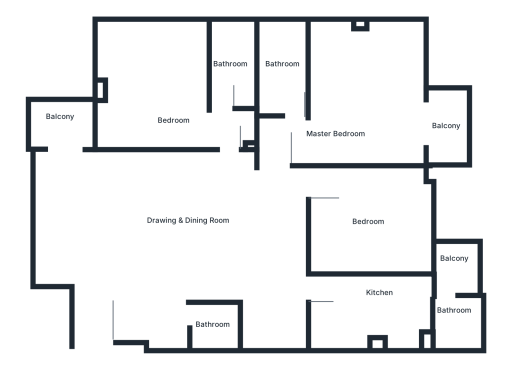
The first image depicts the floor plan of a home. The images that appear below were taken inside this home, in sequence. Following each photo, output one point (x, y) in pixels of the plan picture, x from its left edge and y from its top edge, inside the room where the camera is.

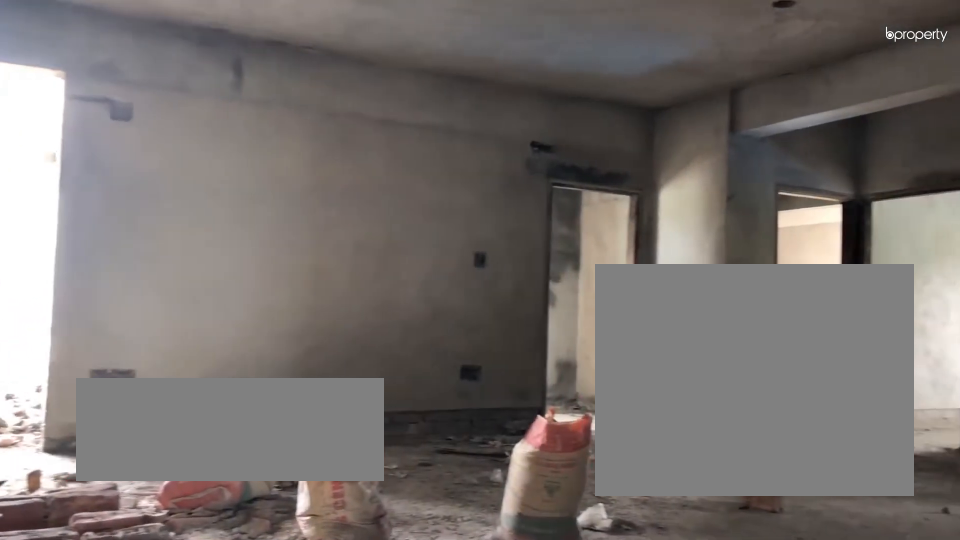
(186, 225)
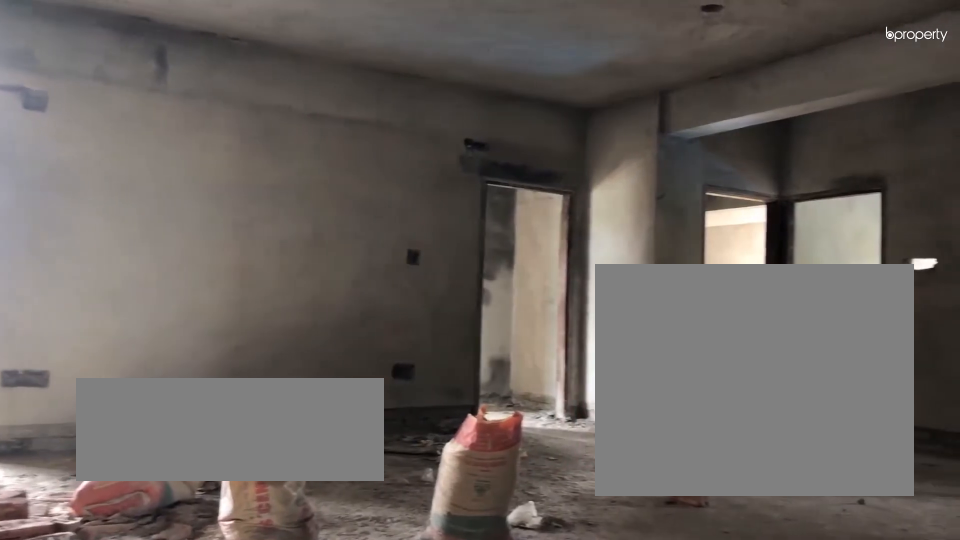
(186, 225)
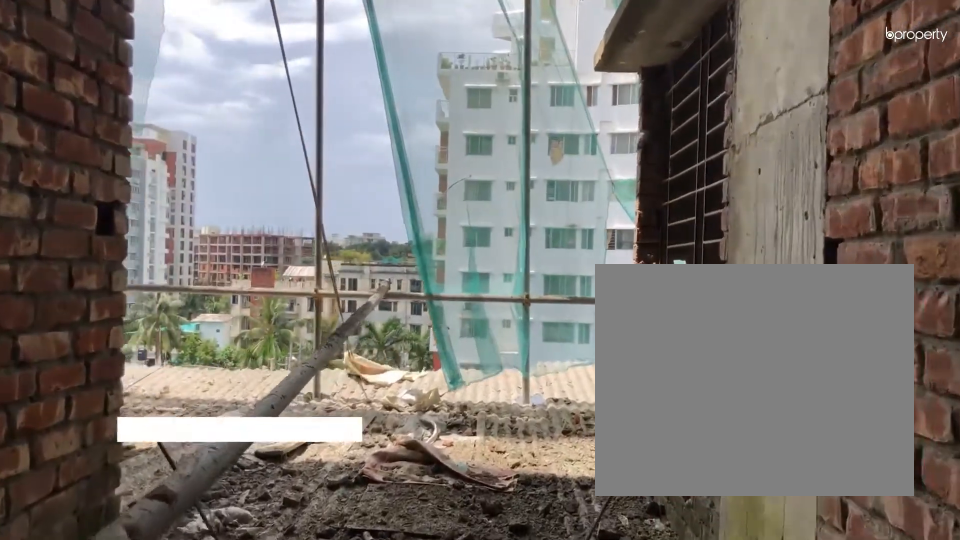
(64, 122)
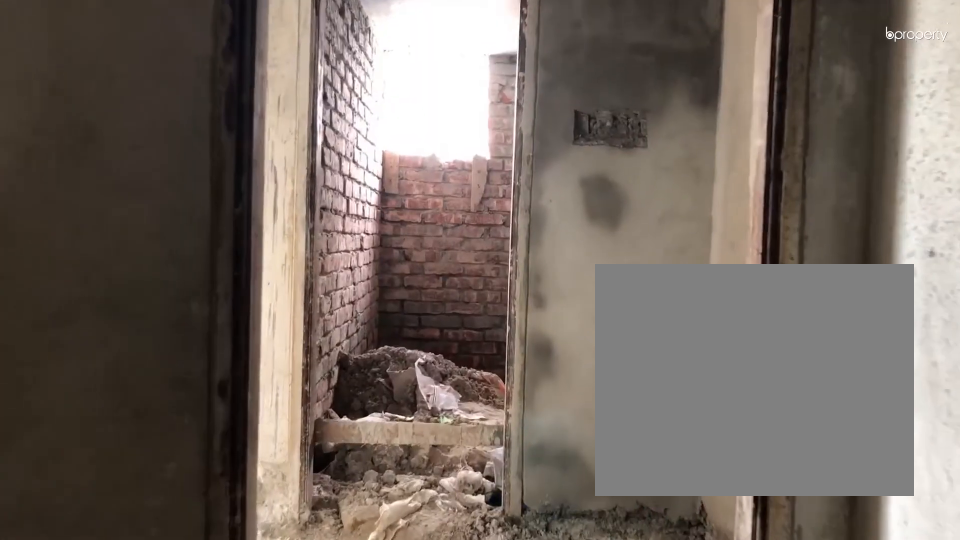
(231, 135)
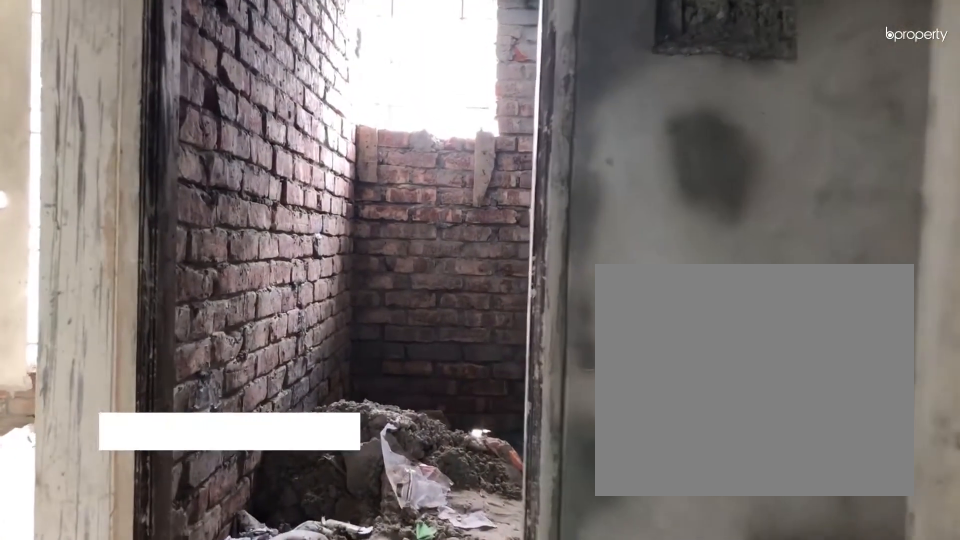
(231, 135)
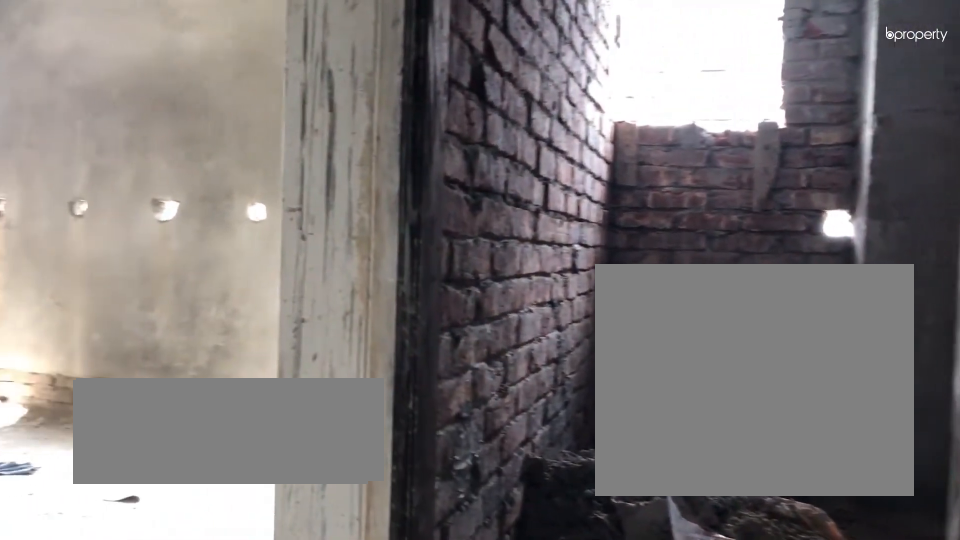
(164, 96)
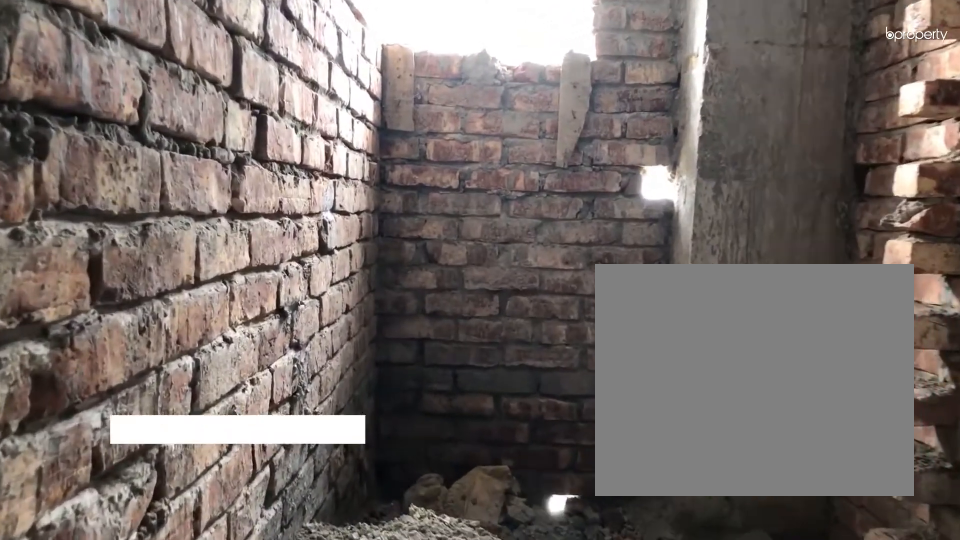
(233, 66)
